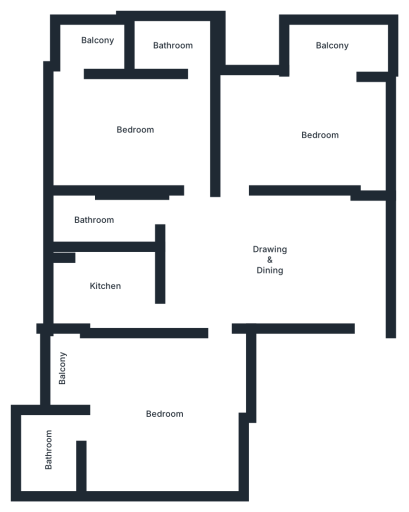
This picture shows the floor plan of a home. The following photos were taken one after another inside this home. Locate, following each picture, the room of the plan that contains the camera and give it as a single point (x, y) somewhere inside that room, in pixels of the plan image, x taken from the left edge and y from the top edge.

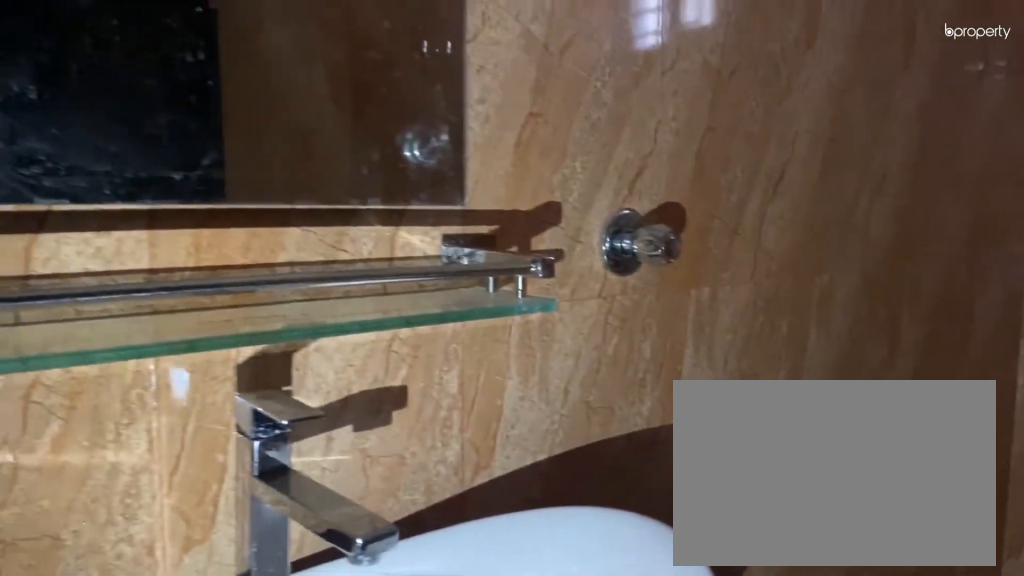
(104, 219)
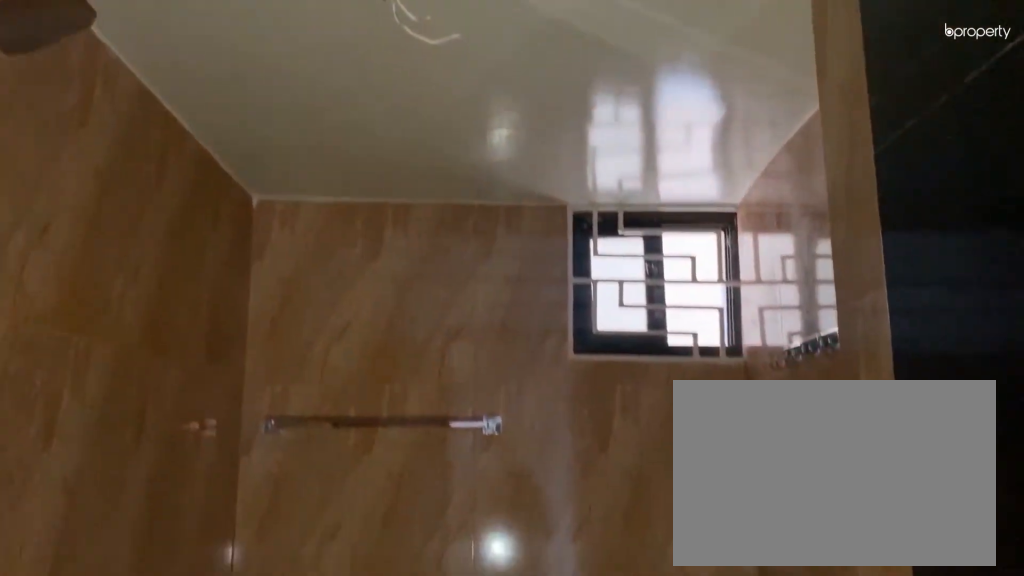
(104, 219)
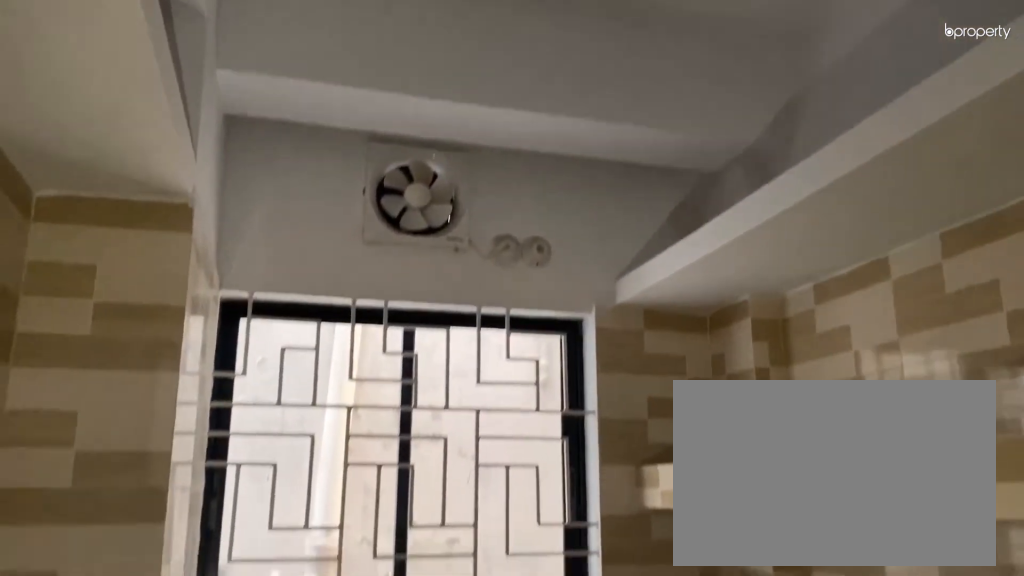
(104, 281)
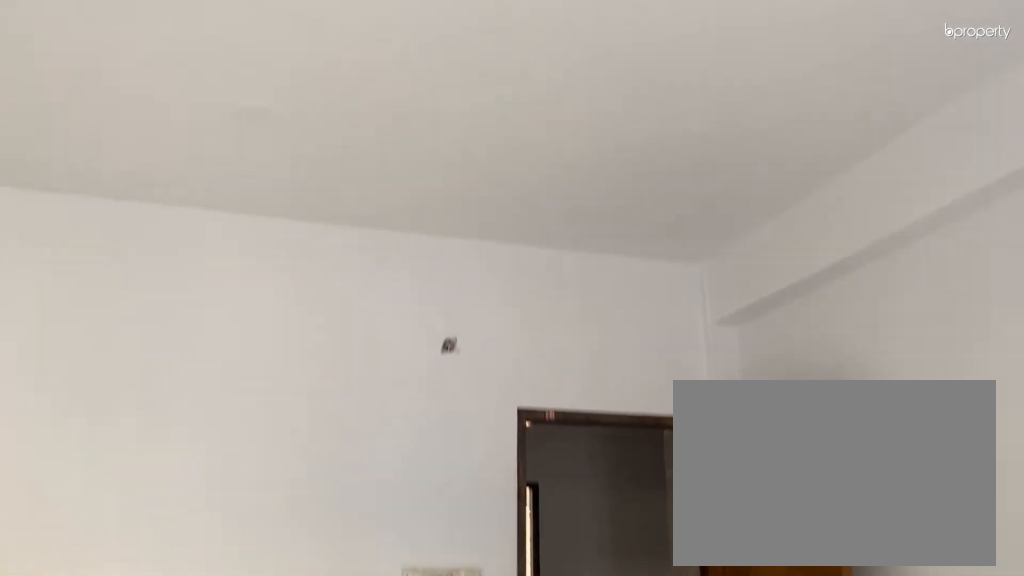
(166, 415)
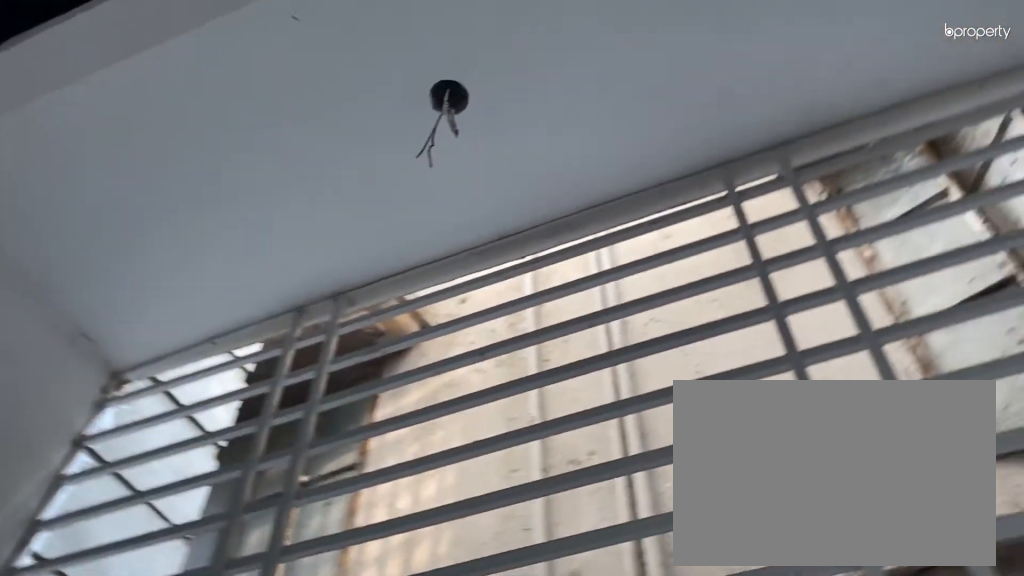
(63, 366)
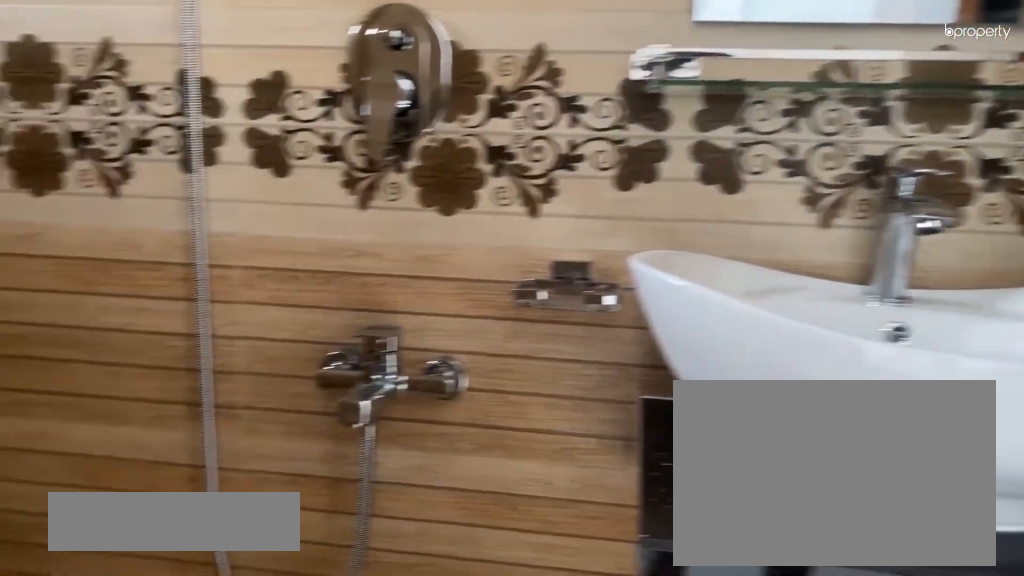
(48, 442)
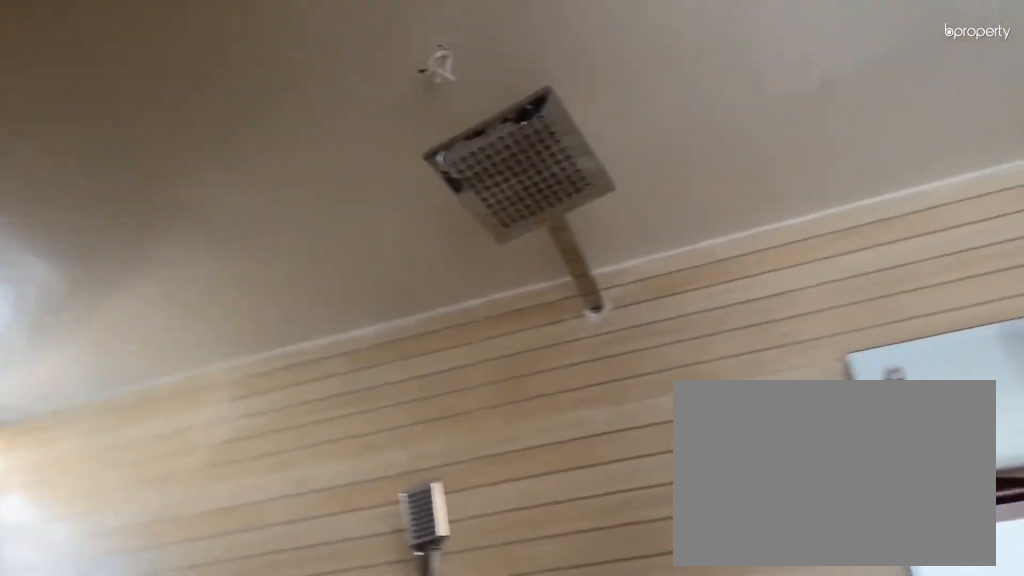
(48, 442)
